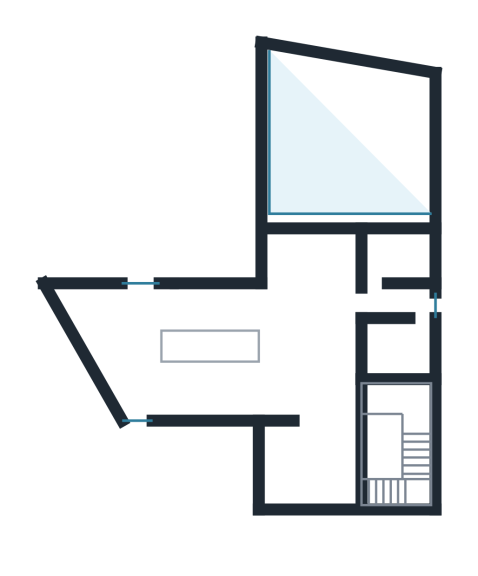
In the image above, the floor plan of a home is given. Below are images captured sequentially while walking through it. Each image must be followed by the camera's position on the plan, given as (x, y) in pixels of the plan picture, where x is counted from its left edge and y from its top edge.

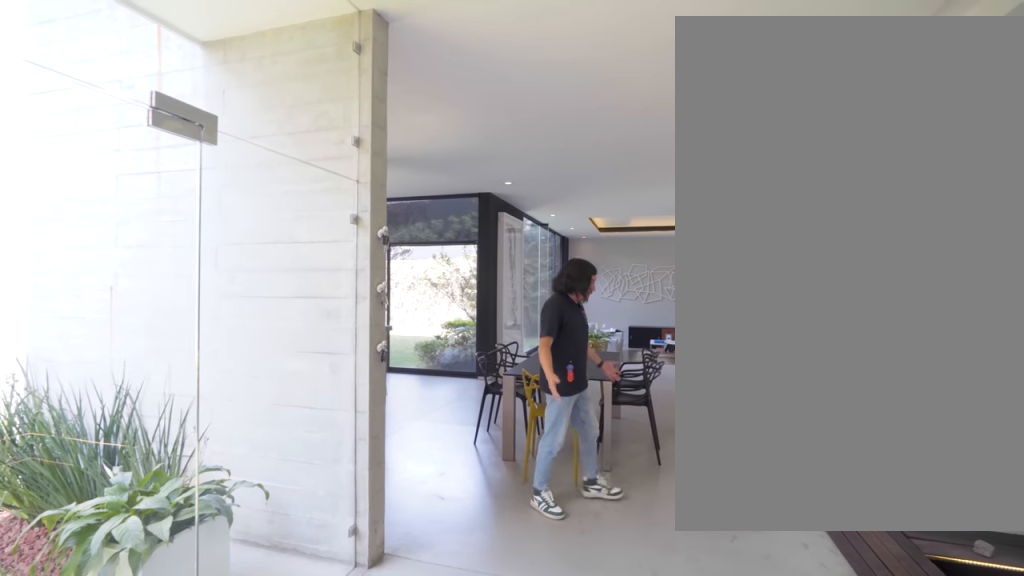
(335, 432)
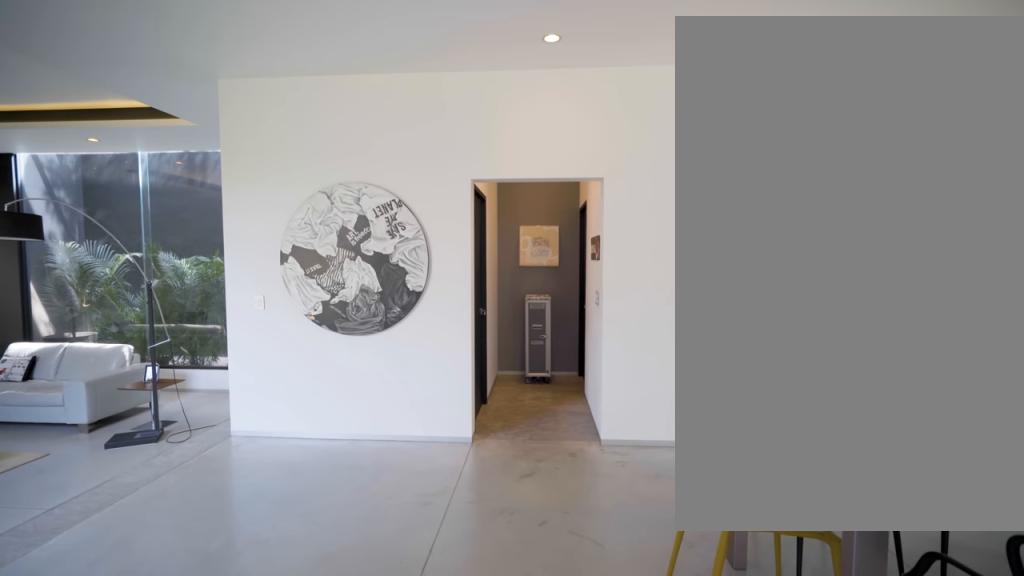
(261, 312)
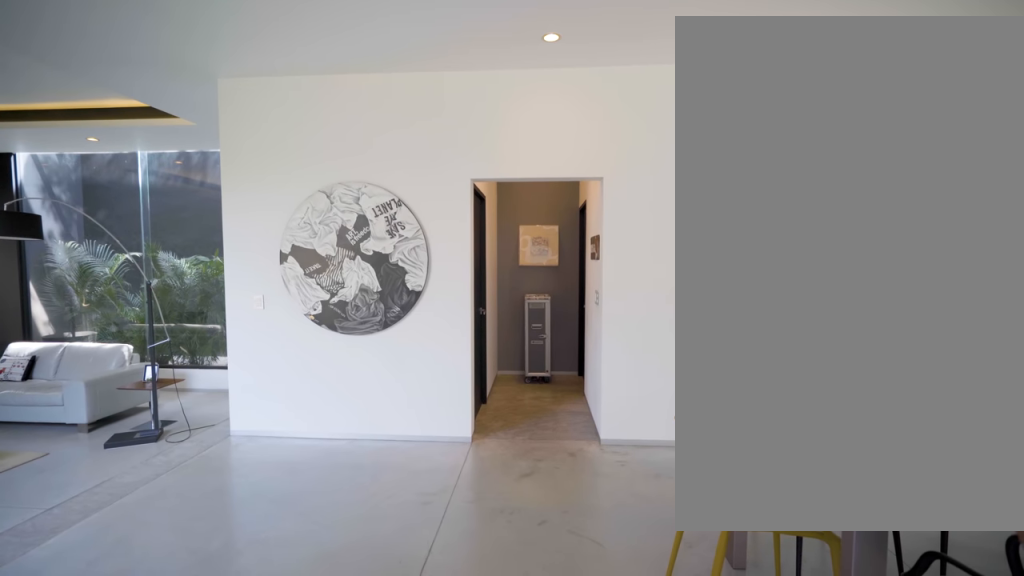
(261, 312)
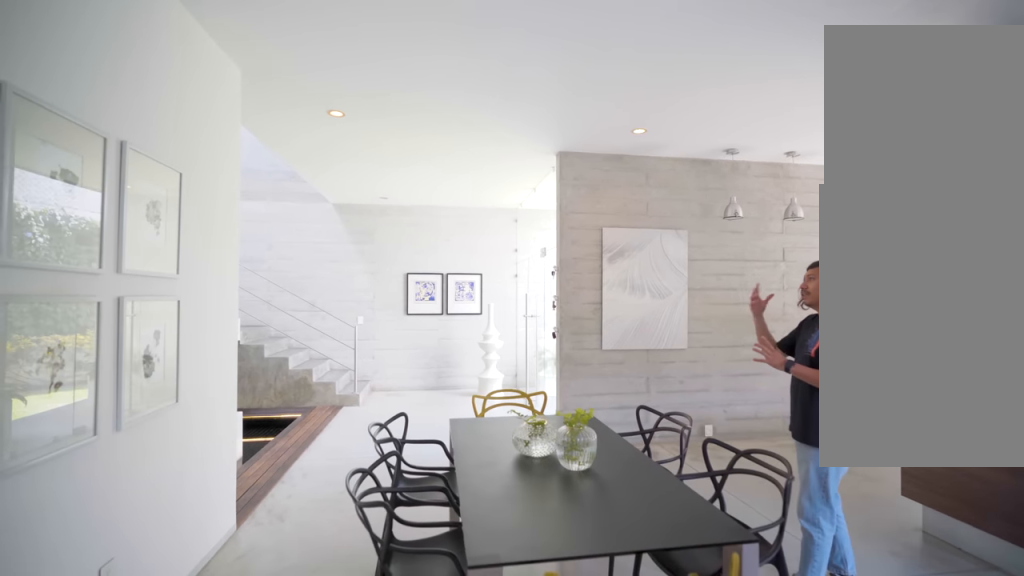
(334, 308)
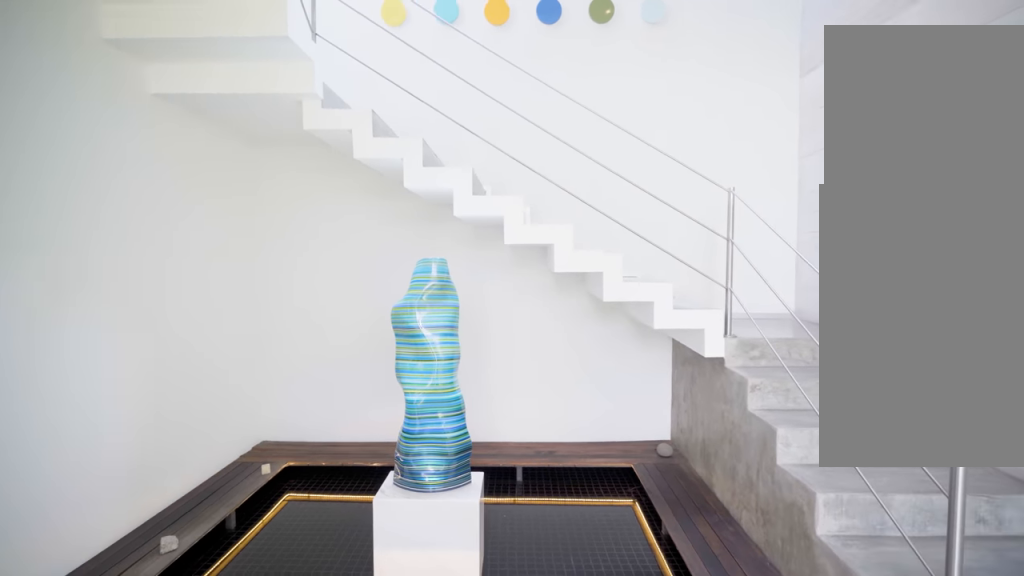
(309, 398)
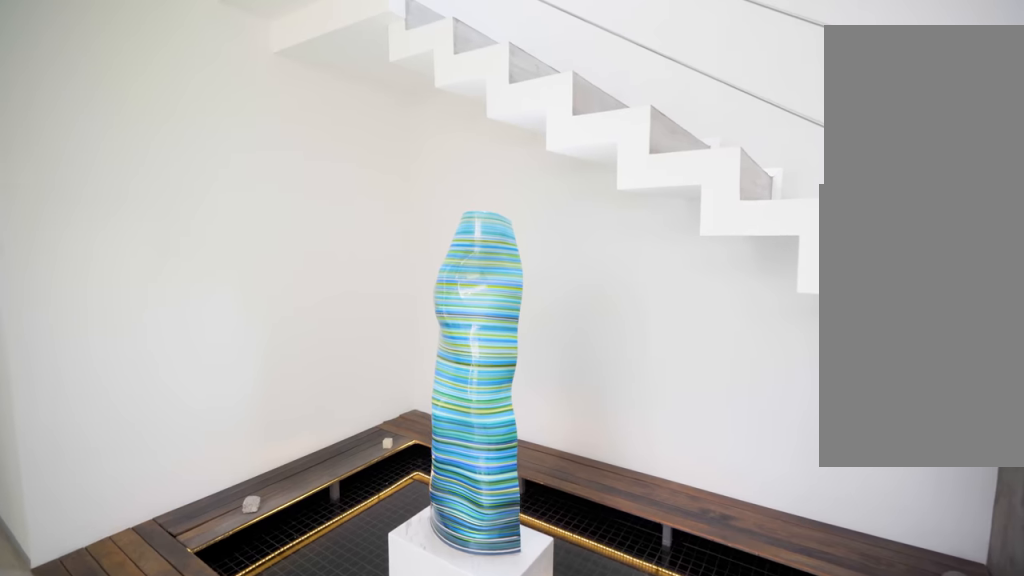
(319, 414)
